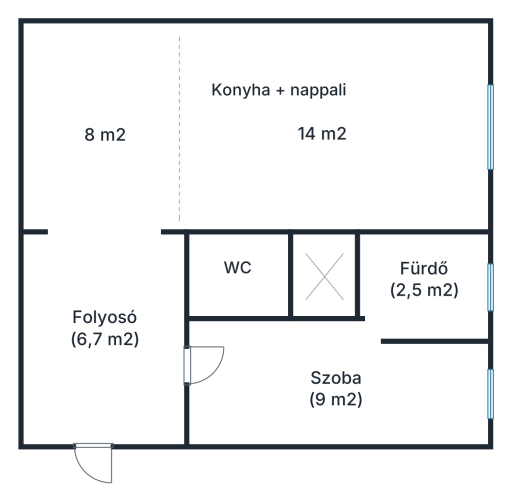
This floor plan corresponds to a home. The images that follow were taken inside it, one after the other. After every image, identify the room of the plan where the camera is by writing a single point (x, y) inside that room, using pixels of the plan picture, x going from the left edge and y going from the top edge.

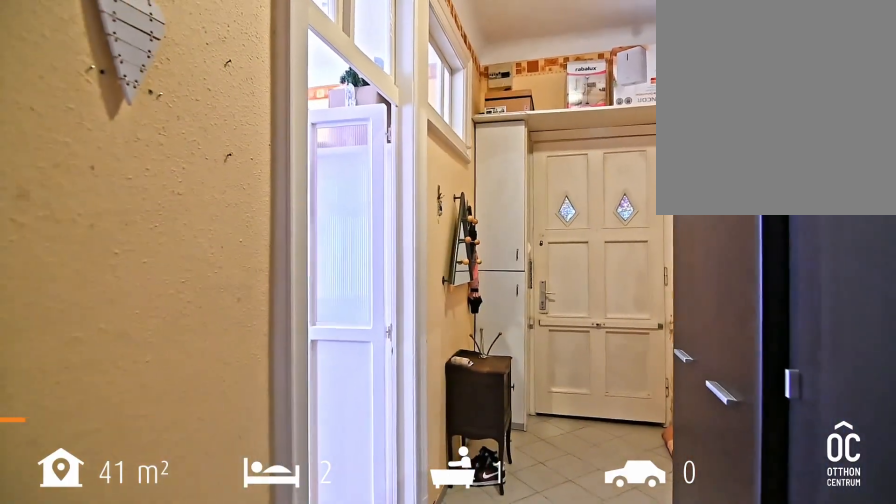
(101, 326)
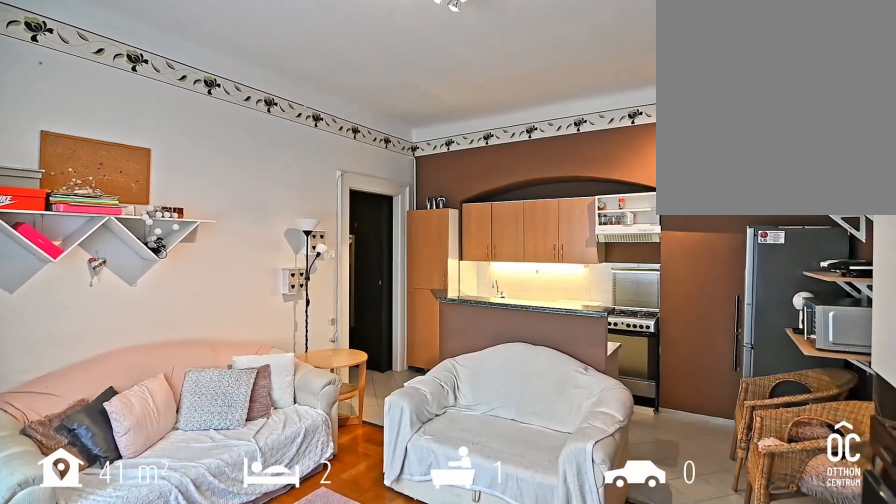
(324, 127)
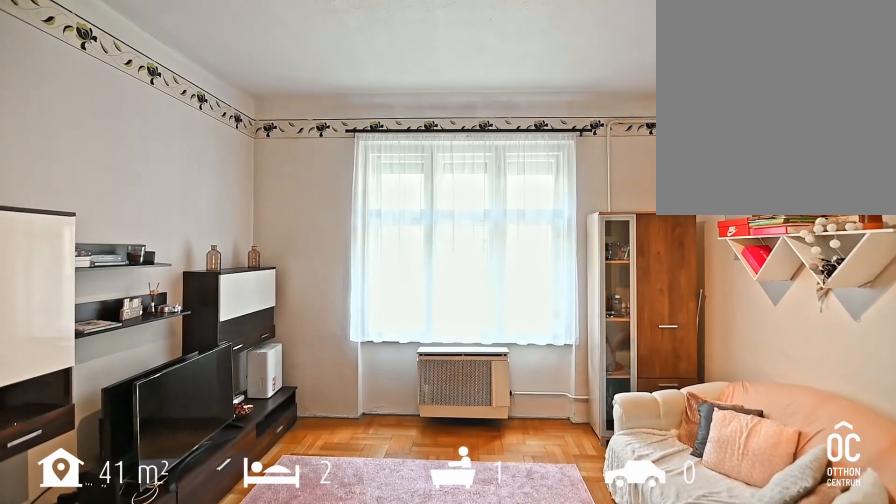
(178, 125)
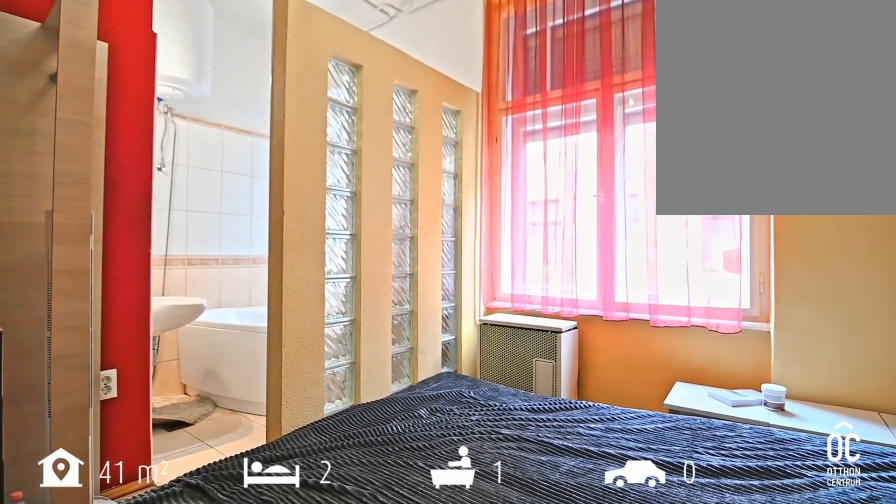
(334, 386)
